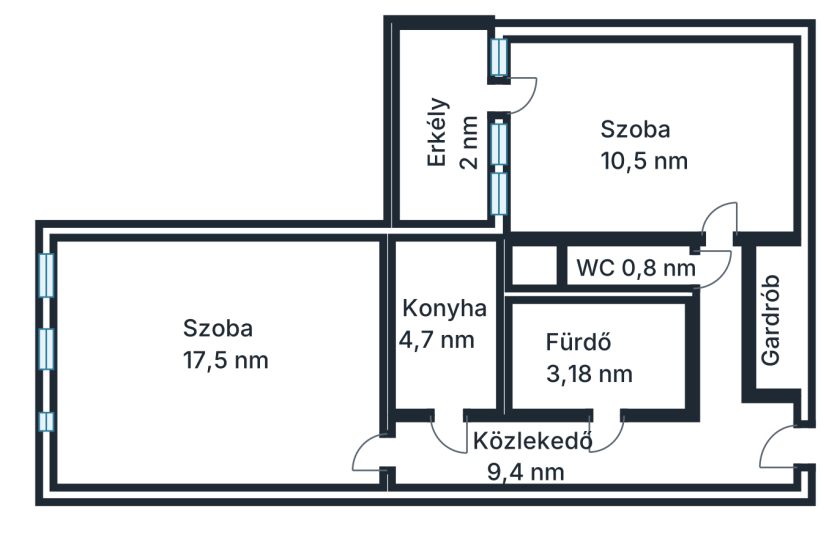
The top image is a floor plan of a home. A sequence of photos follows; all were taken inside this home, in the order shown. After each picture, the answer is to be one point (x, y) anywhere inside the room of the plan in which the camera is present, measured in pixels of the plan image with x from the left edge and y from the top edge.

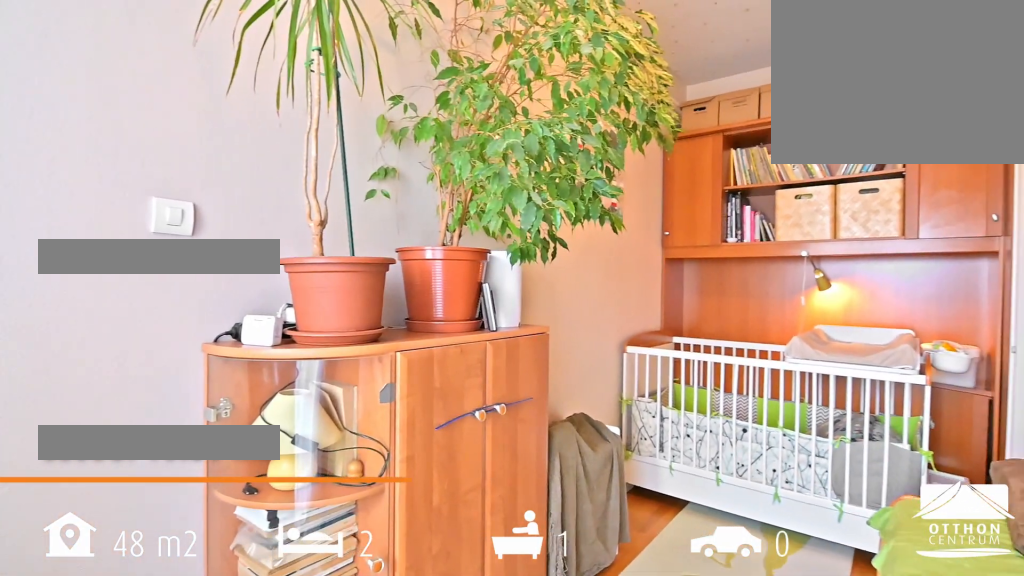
(644, 150)
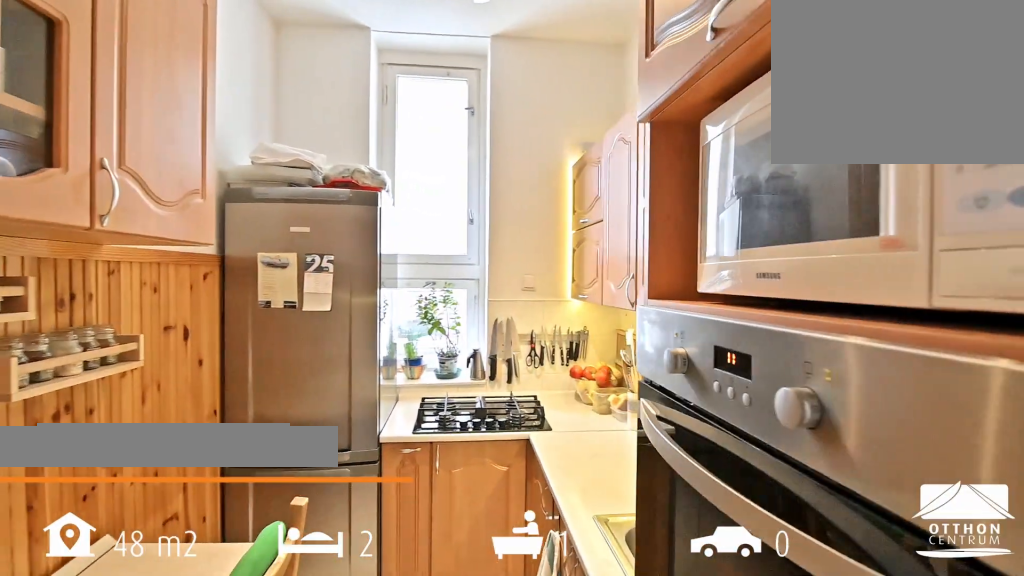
(446, 348)
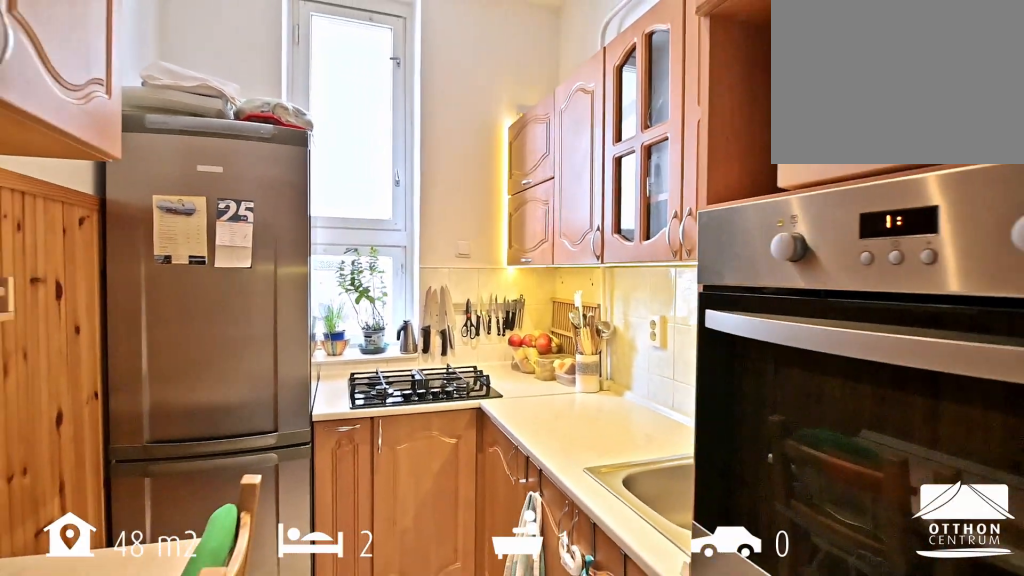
(446, 348)
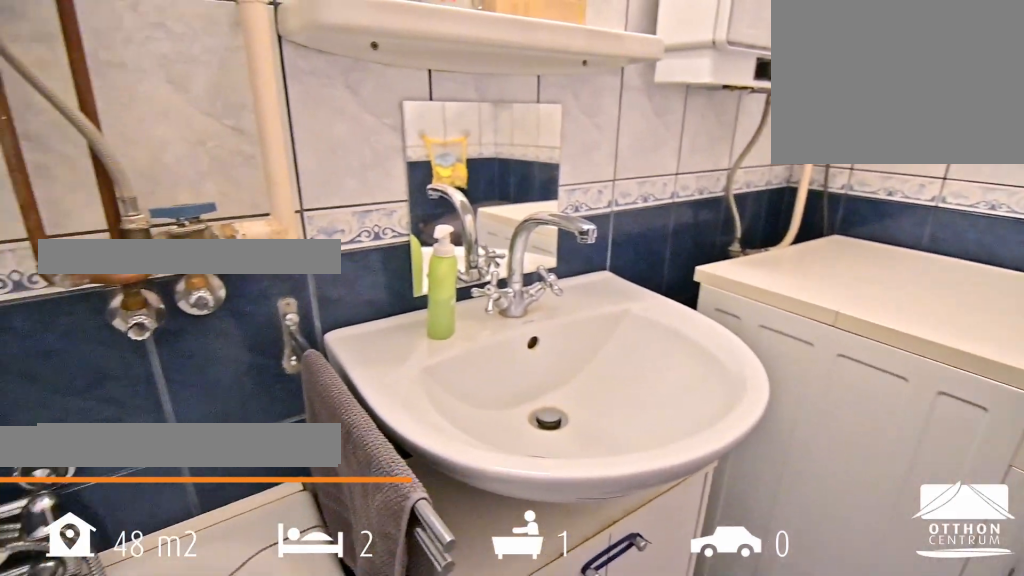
(608, 366)
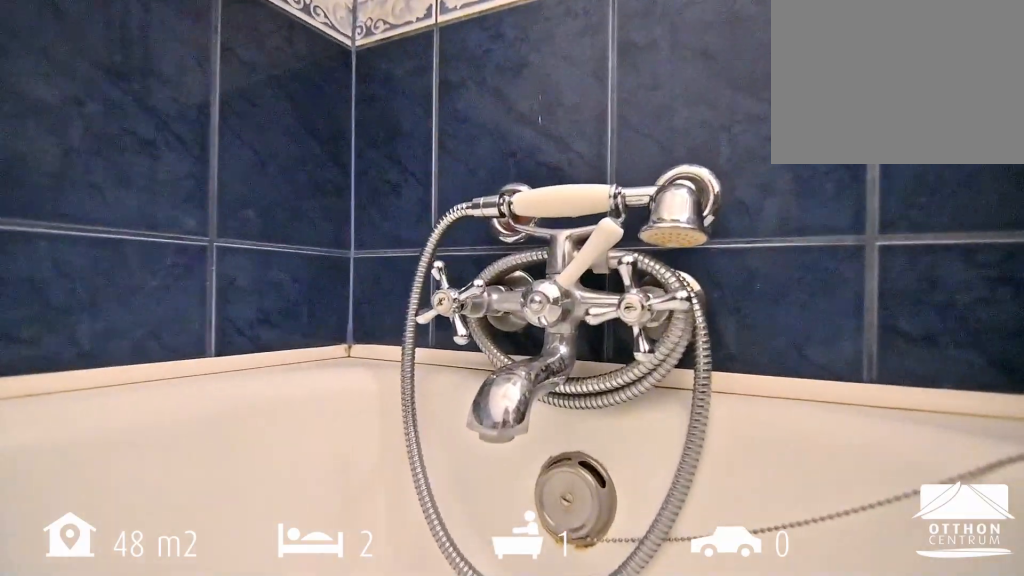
(608, 366)
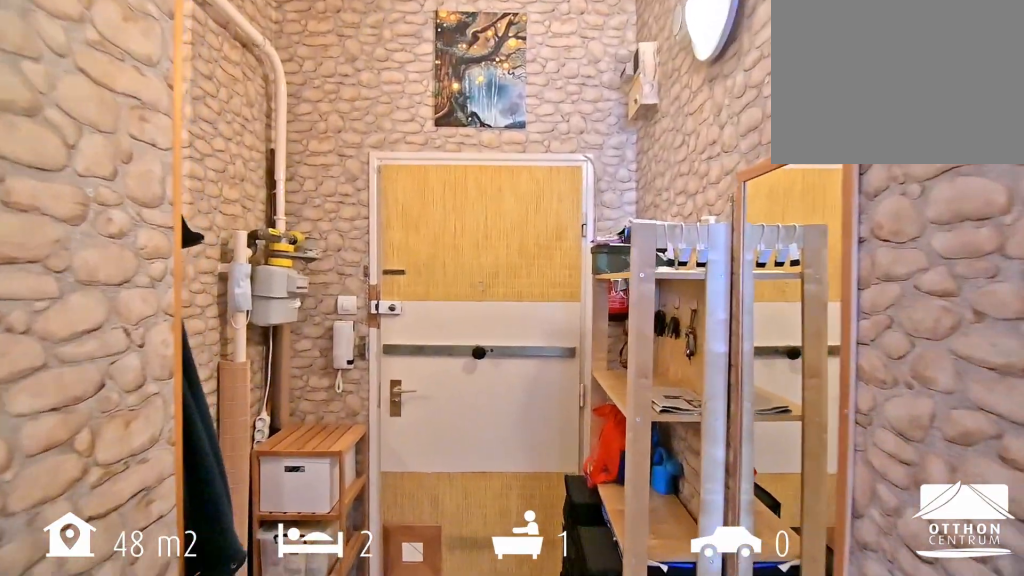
(716, 456)
